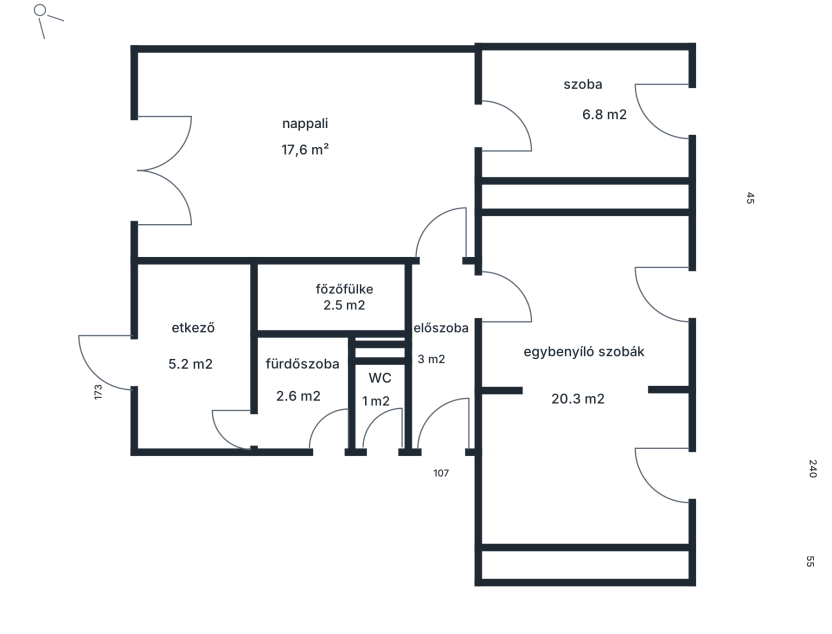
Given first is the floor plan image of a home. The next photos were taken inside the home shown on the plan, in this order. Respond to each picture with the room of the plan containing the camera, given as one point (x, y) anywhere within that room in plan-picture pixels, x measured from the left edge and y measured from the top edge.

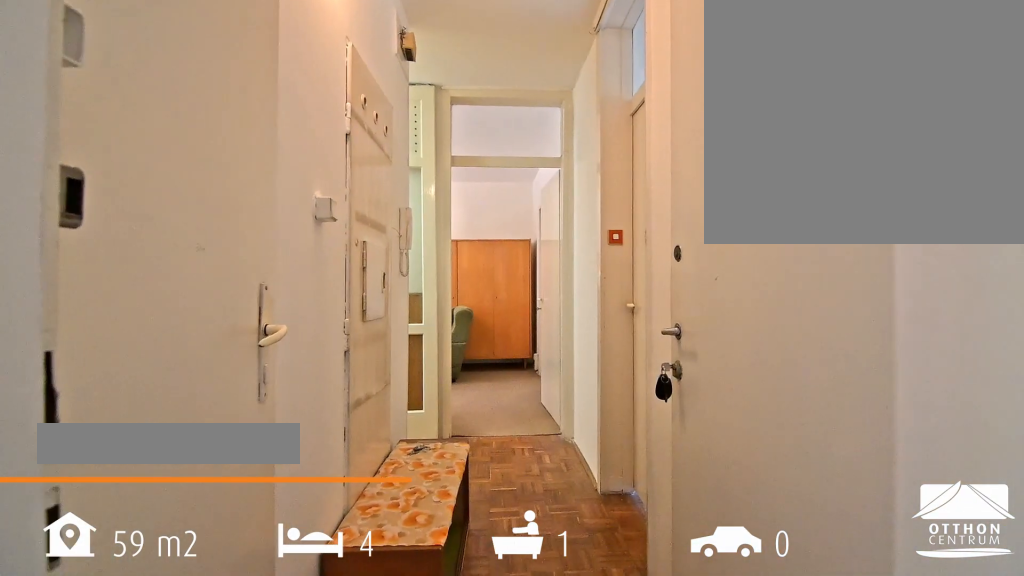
(443, 396)
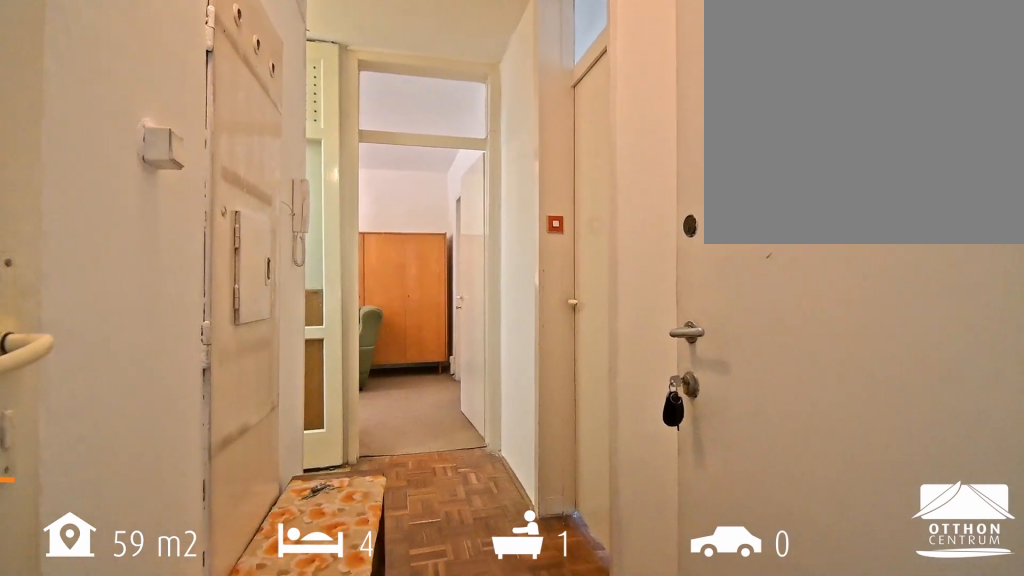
(443, 396)
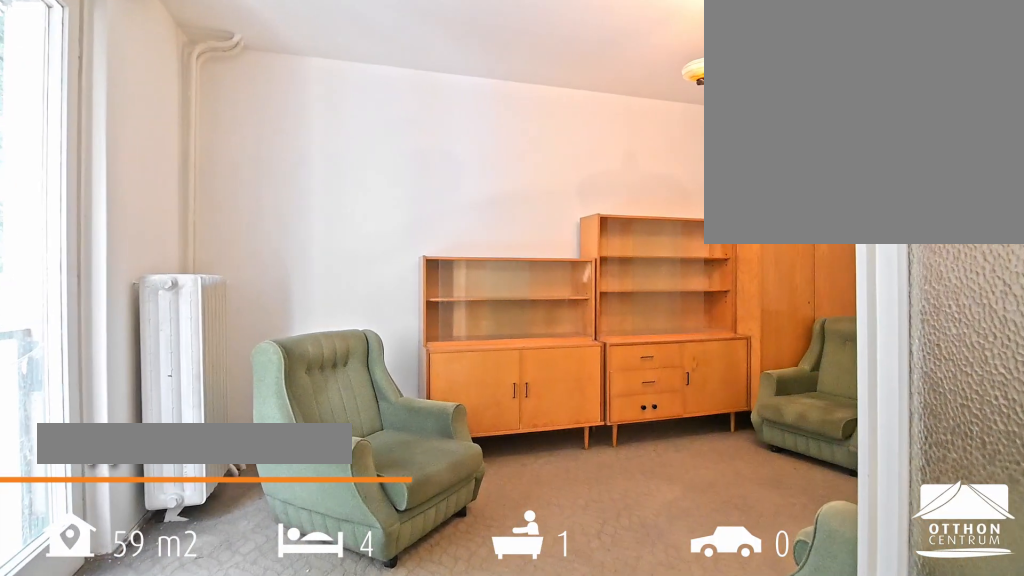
(267, 177)
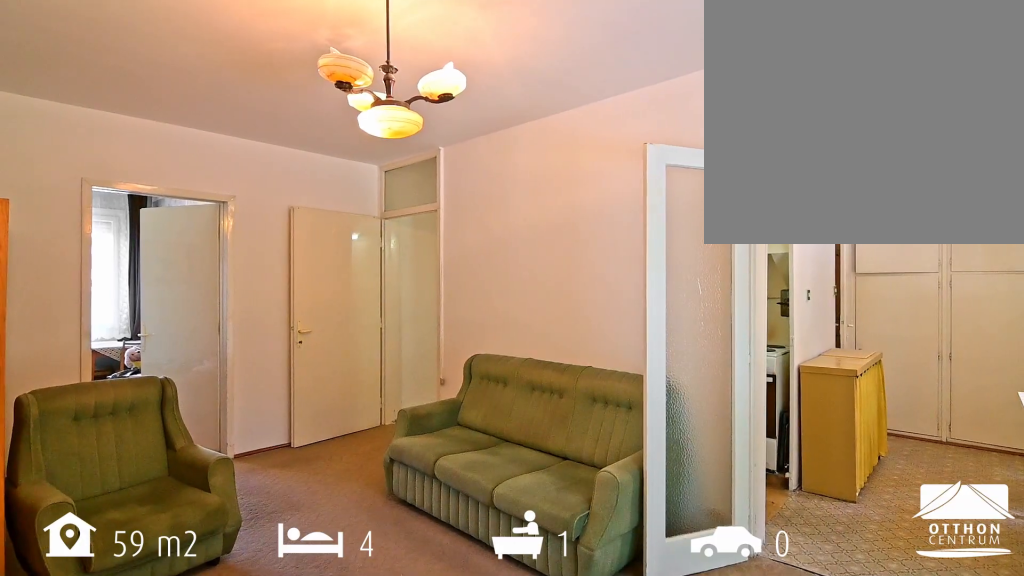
(267, 177)
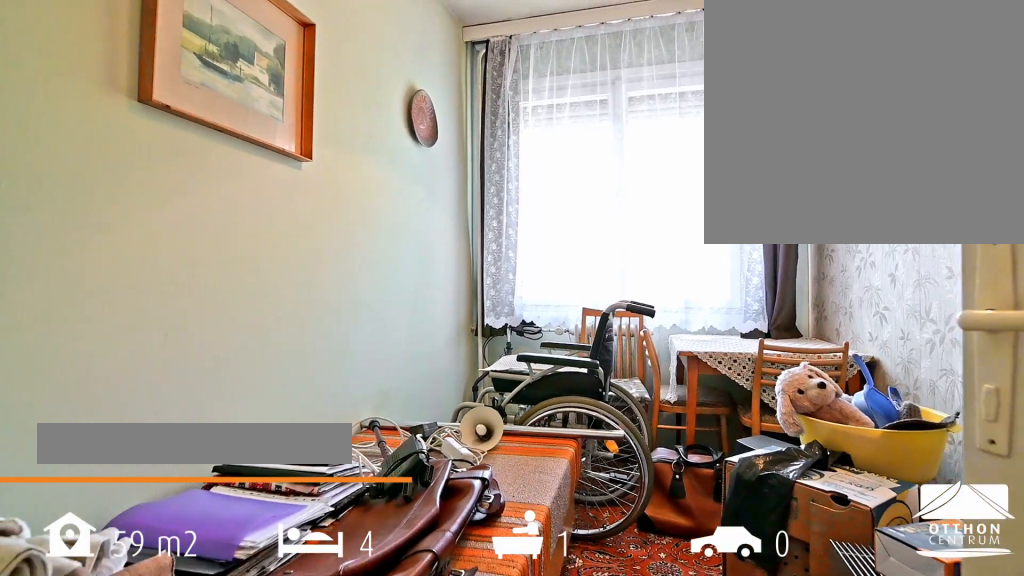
(589, 117)
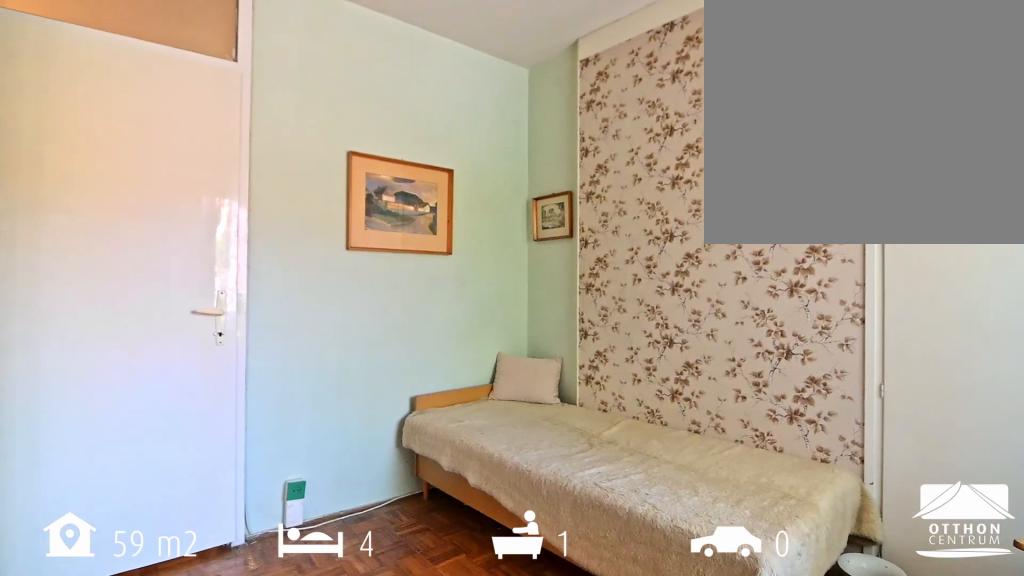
(577, 360)
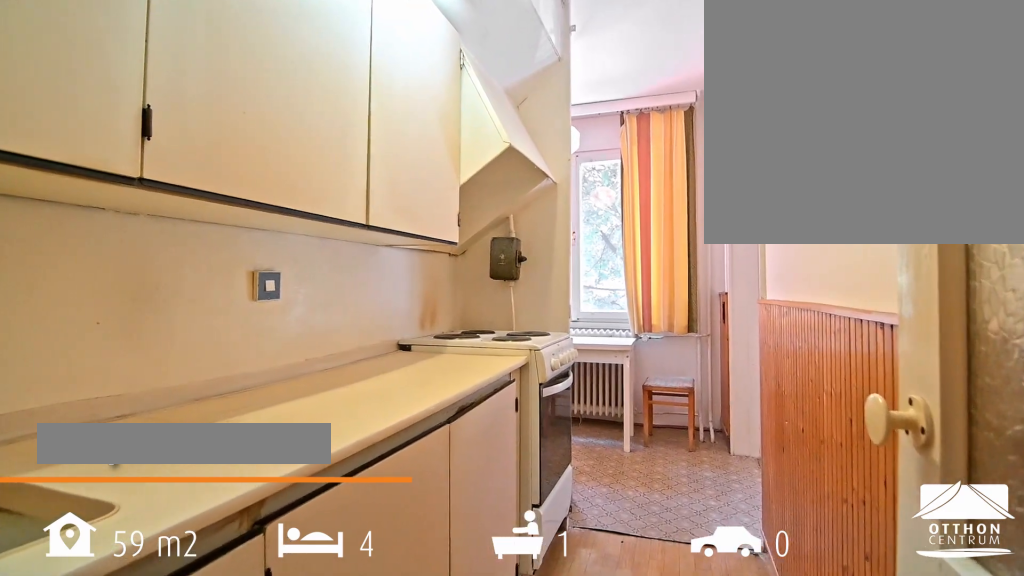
(327, 299)
